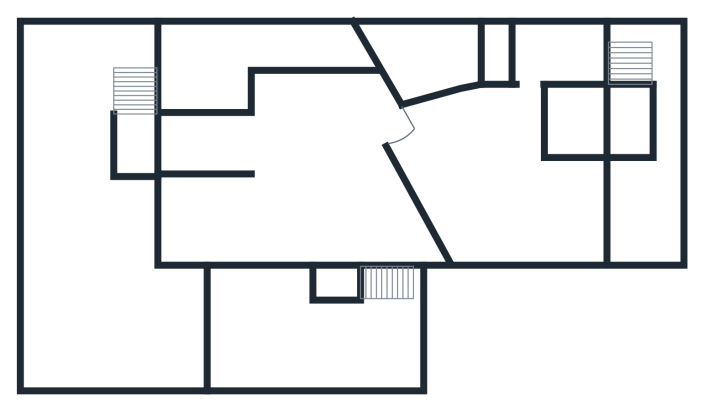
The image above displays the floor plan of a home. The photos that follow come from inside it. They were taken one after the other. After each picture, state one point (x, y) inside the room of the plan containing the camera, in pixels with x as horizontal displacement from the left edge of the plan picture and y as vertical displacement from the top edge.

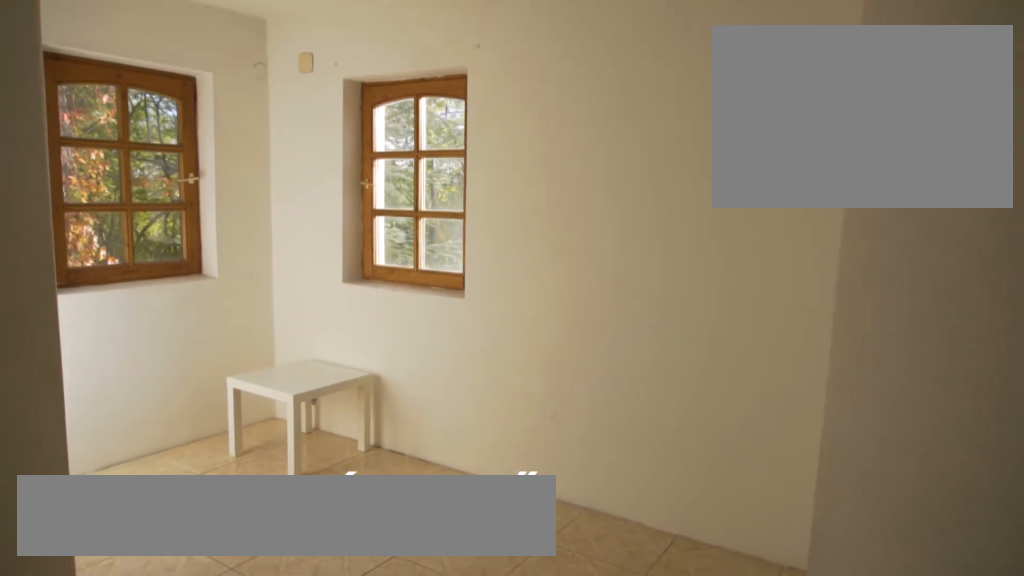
(481, 190)
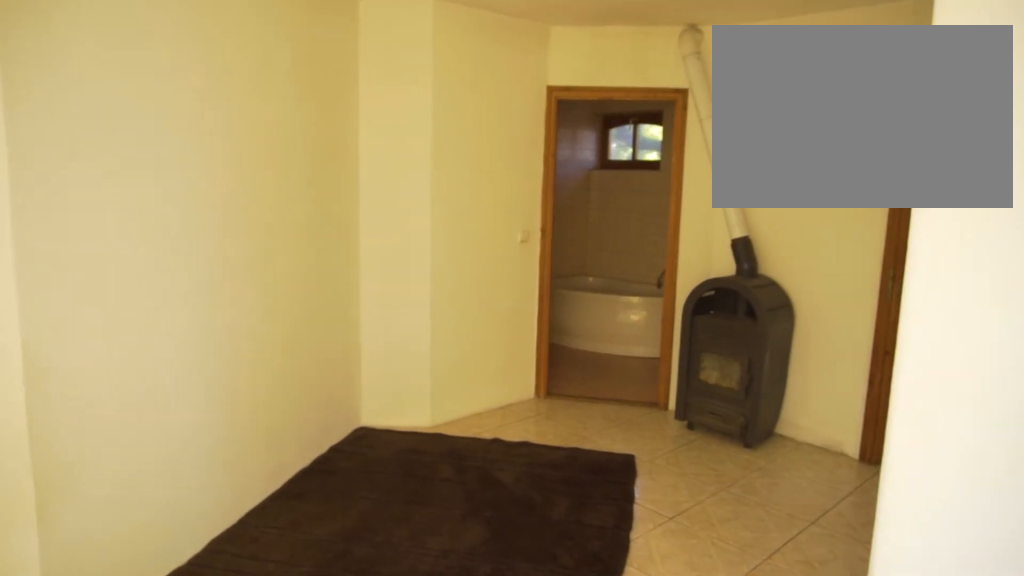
(480, 190)
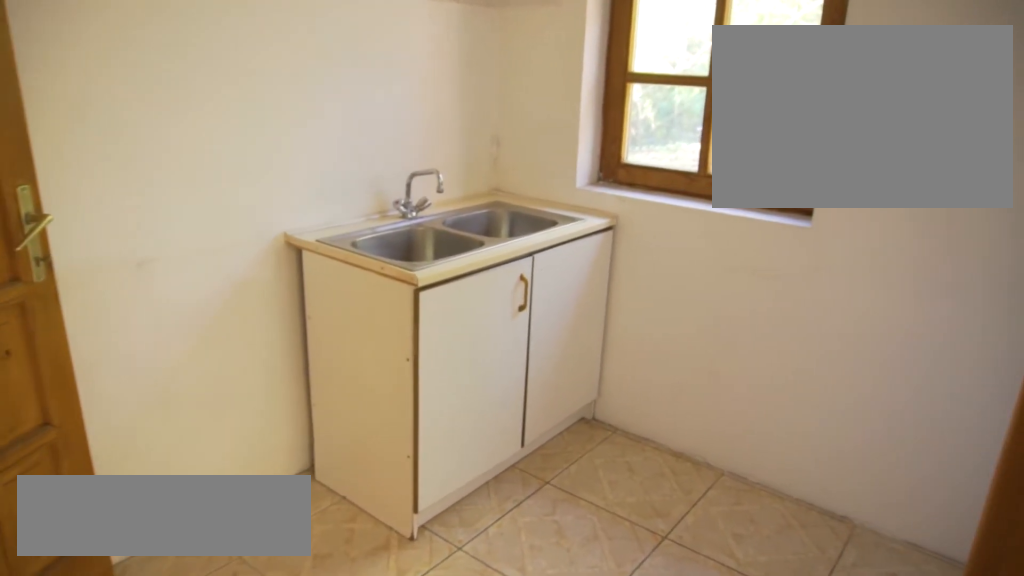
(557, 51)
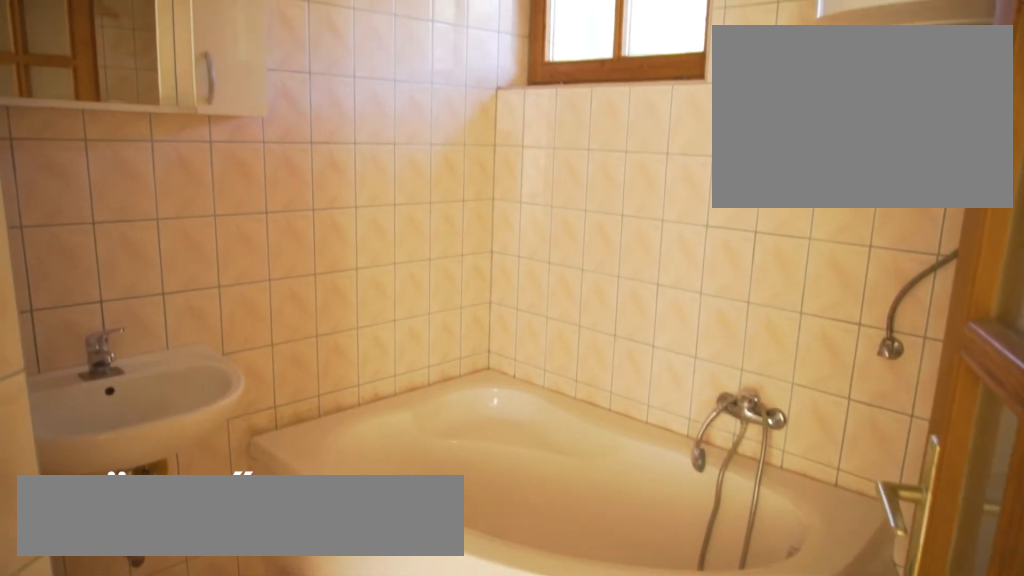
(430, 56)
